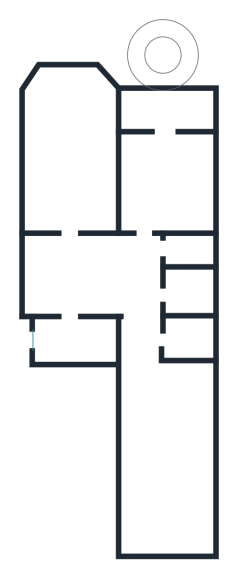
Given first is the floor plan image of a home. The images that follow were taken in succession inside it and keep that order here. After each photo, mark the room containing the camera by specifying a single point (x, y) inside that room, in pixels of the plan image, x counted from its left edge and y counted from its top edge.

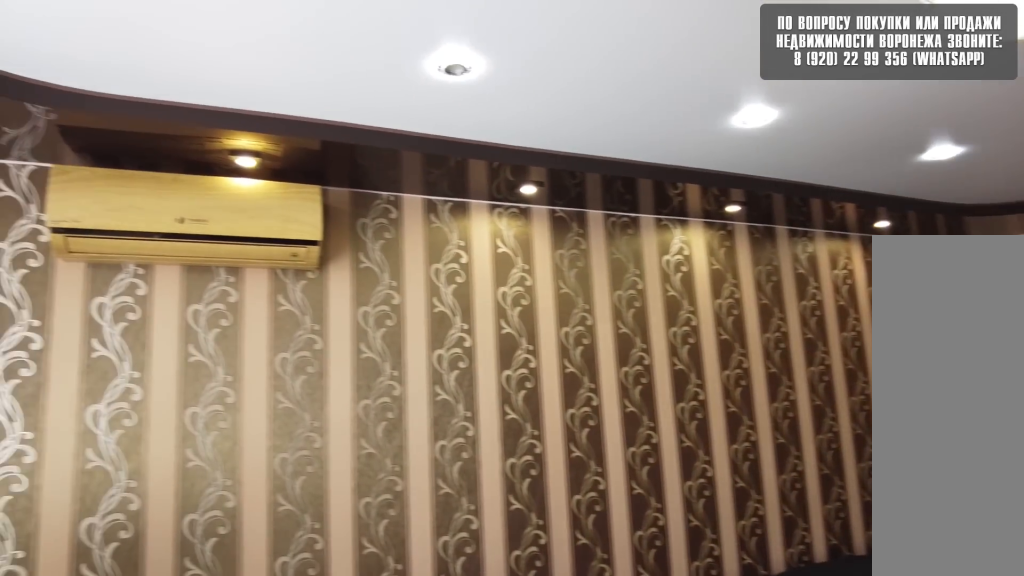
(68, 203)
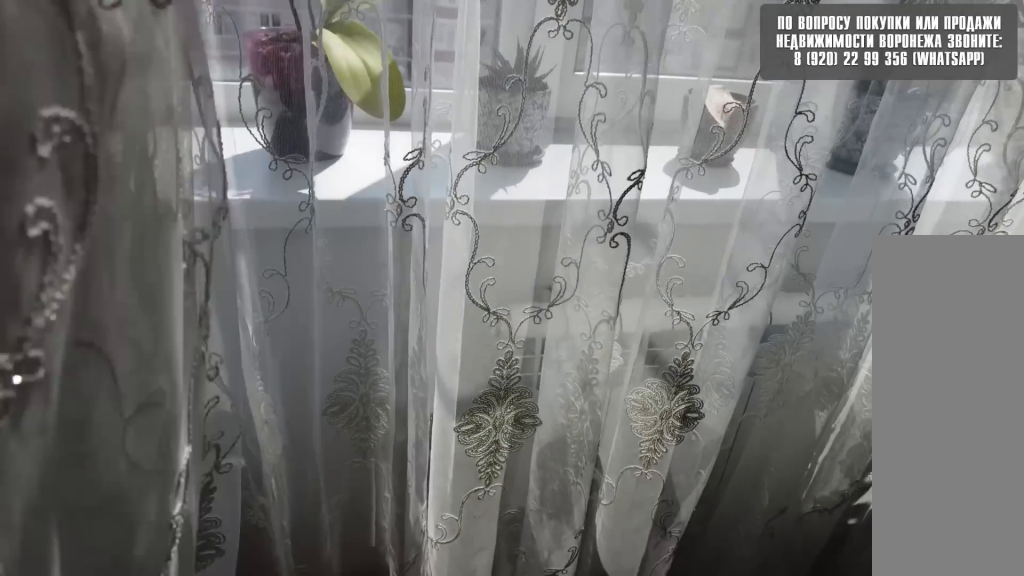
(68, 203)
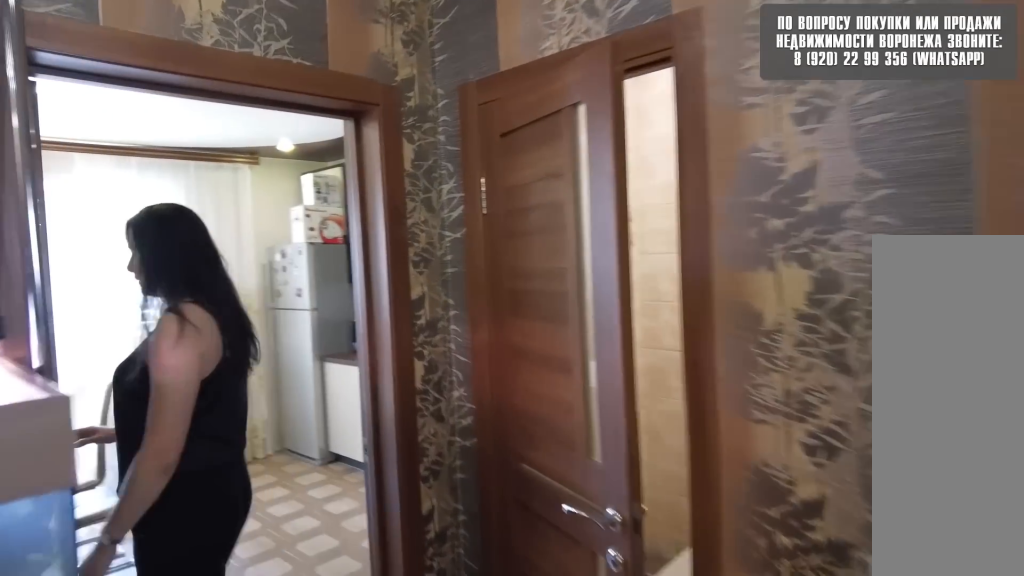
(72, 290)
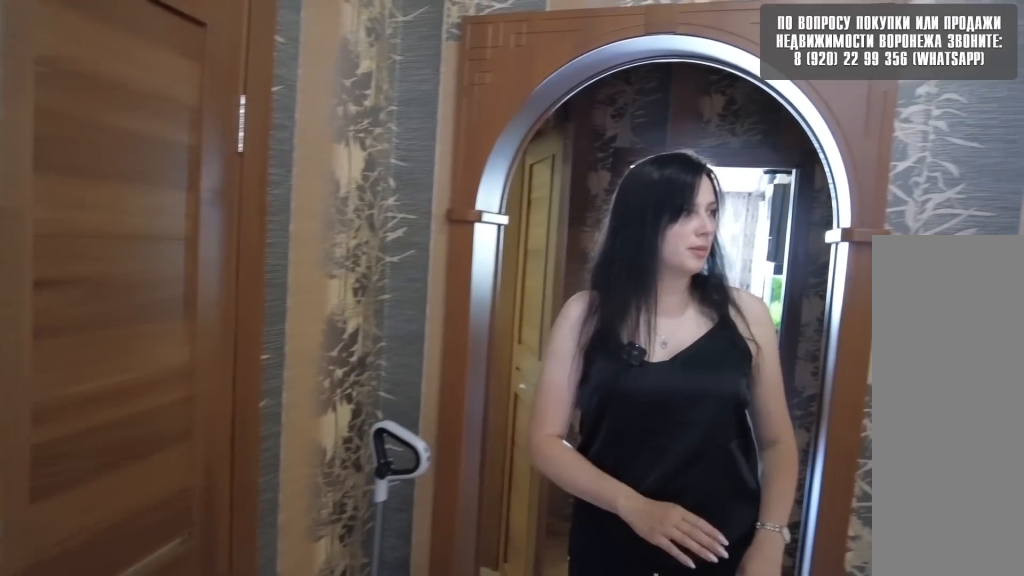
(142, 290)
